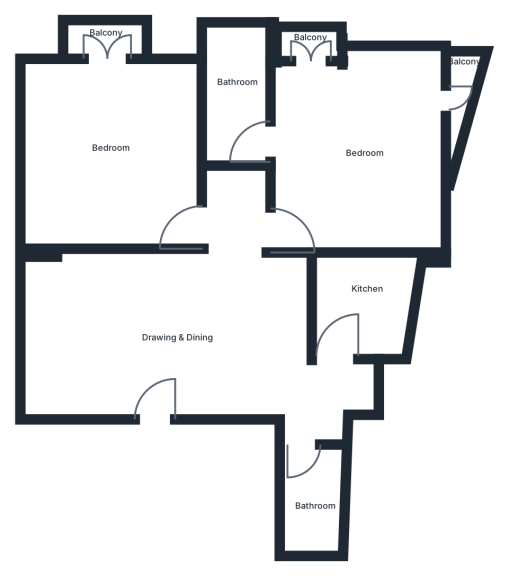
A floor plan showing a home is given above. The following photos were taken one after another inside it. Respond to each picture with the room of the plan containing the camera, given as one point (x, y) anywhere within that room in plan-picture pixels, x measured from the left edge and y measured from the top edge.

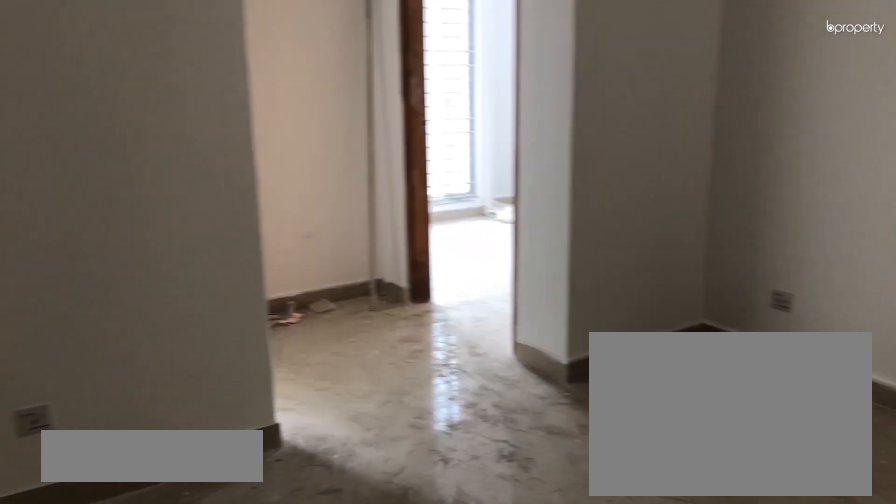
(216, 334)
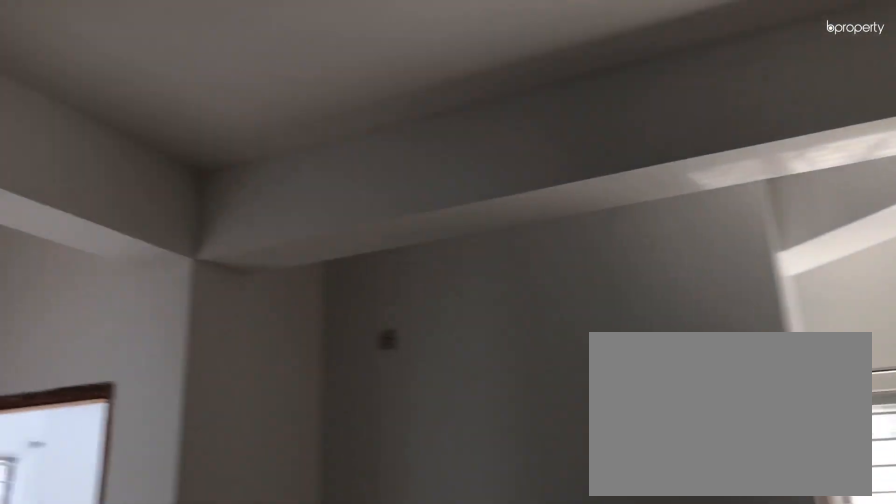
(216, 334)
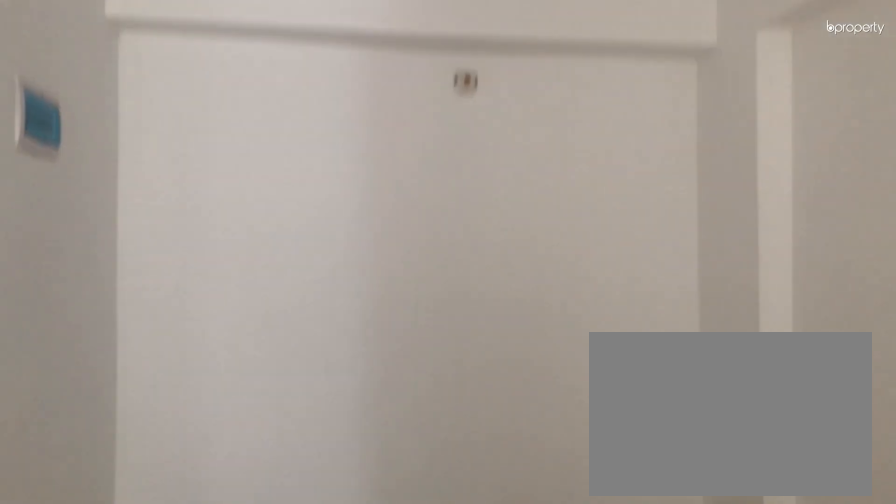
(103, 337)
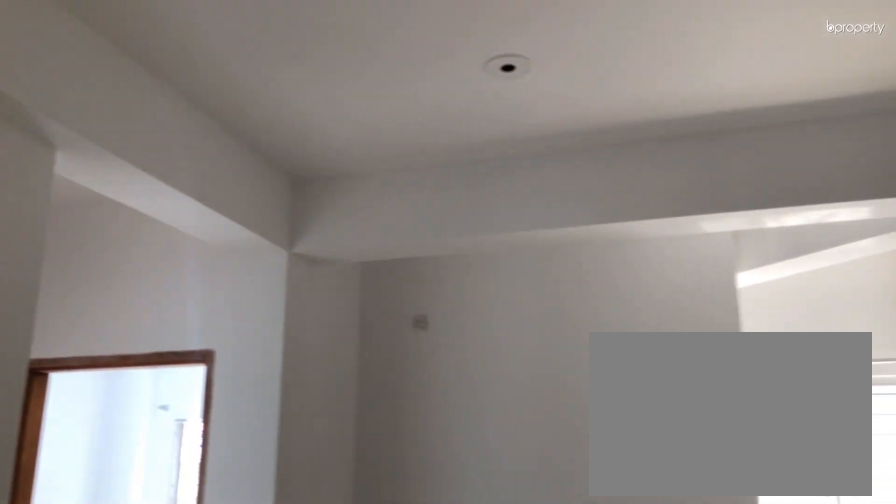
(181, 331)
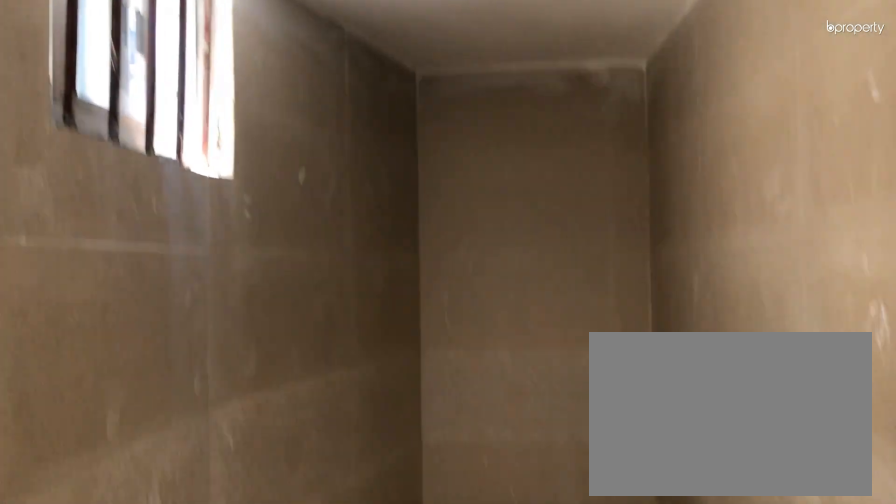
(309, 490)
